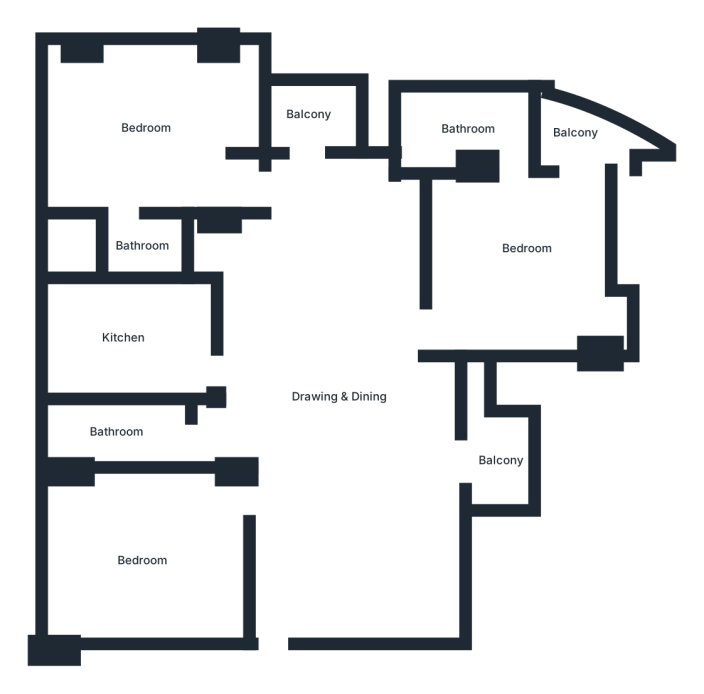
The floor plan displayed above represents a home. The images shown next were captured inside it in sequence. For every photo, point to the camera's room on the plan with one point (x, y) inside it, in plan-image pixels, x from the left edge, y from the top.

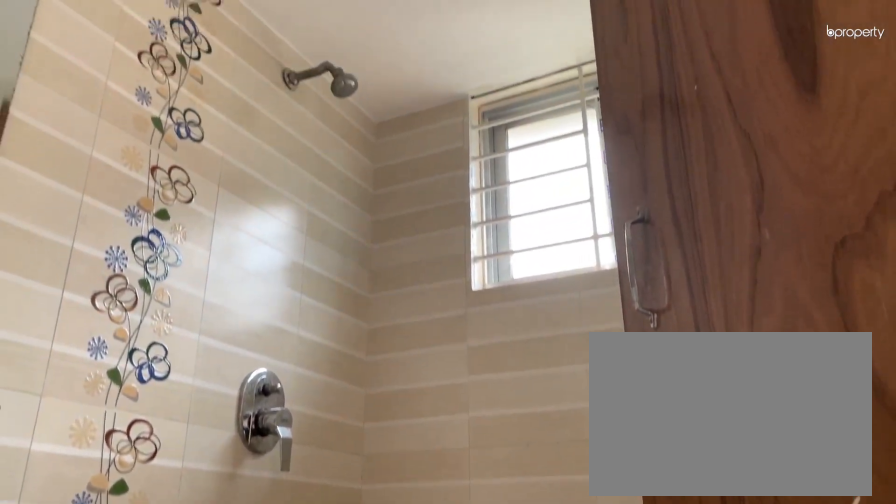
(124, 246)
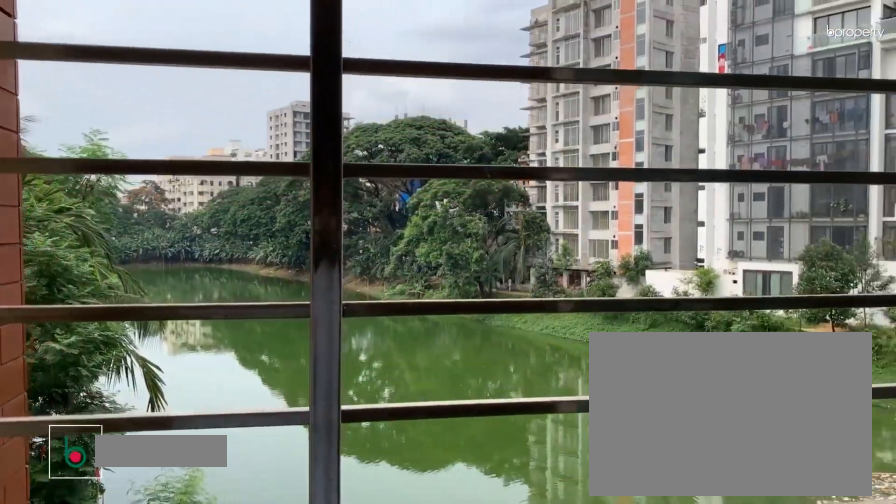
(318, 110)
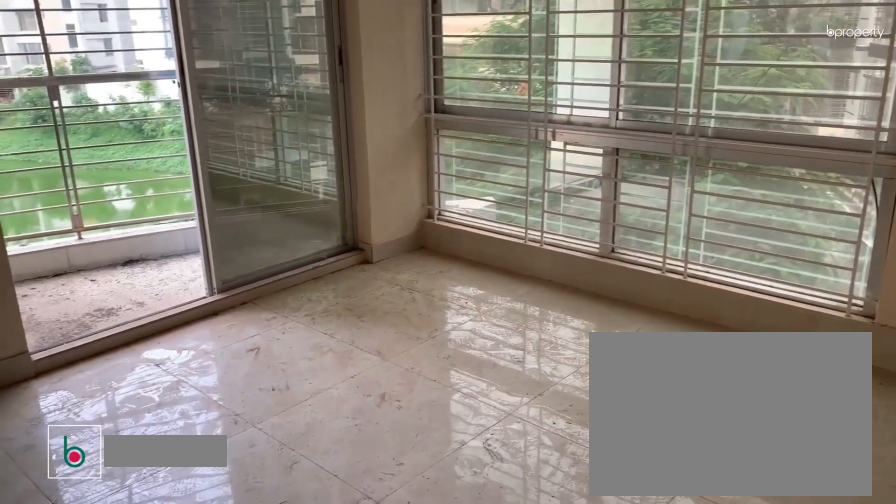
(526, 252)
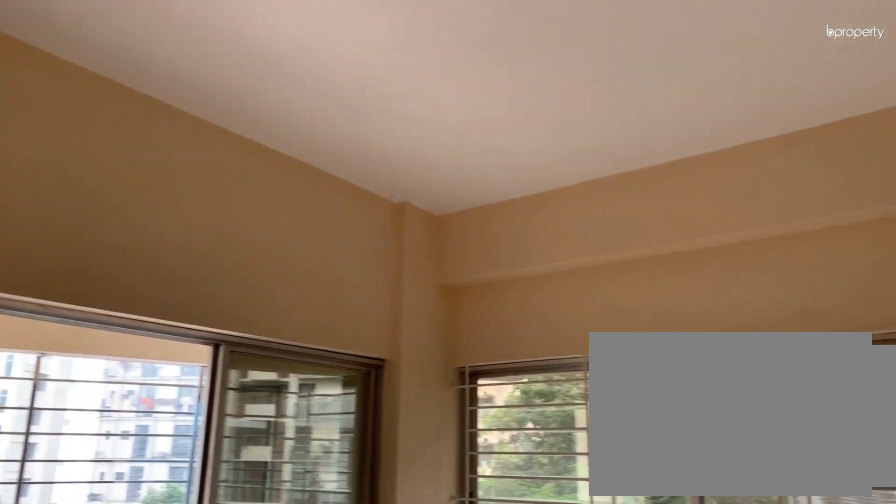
(526, 252)
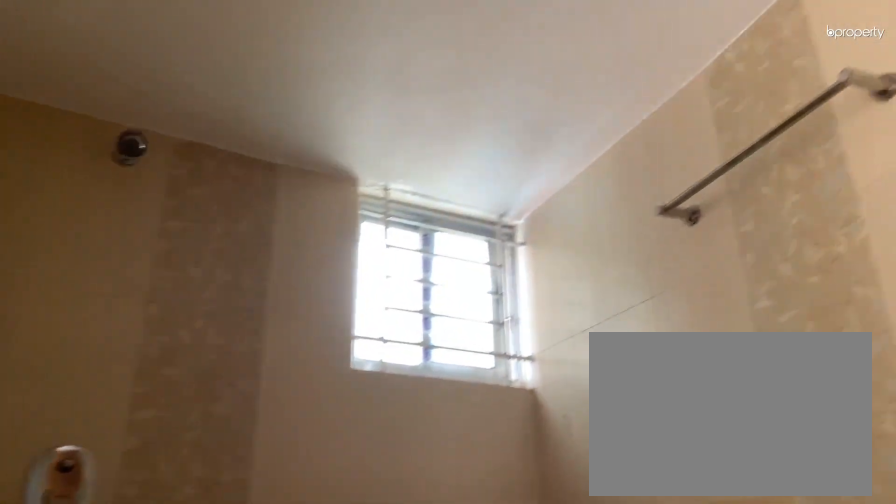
(468, 128)
